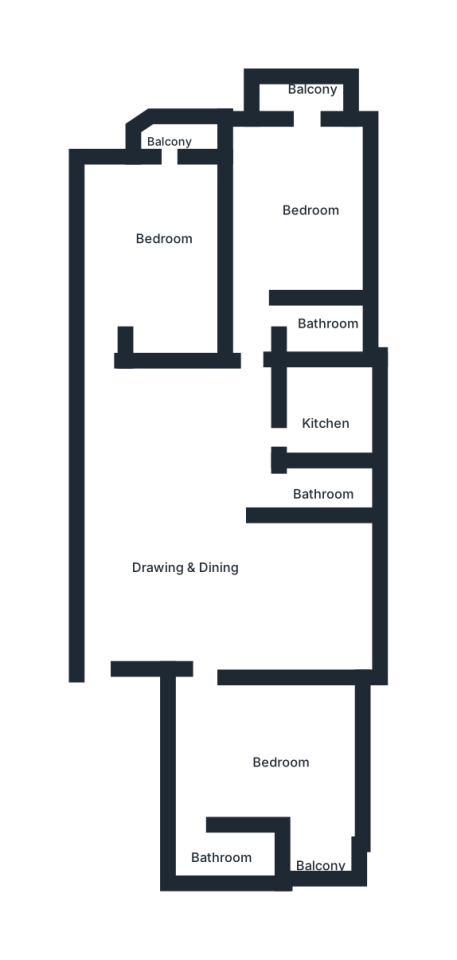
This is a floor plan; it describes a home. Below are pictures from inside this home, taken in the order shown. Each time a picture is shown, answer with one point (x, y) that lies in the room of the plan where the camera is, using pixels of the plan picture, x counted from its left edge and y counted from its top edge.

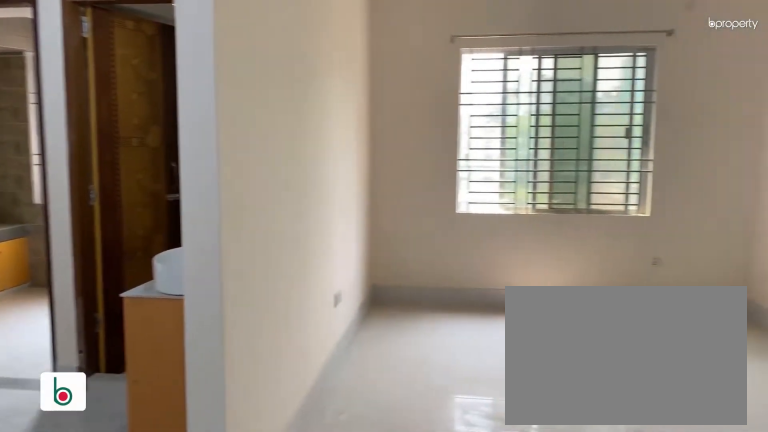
(193, 562)
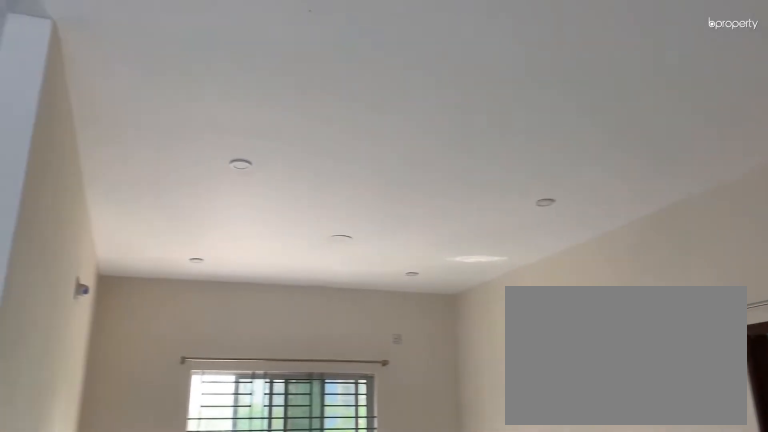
(193, 562)
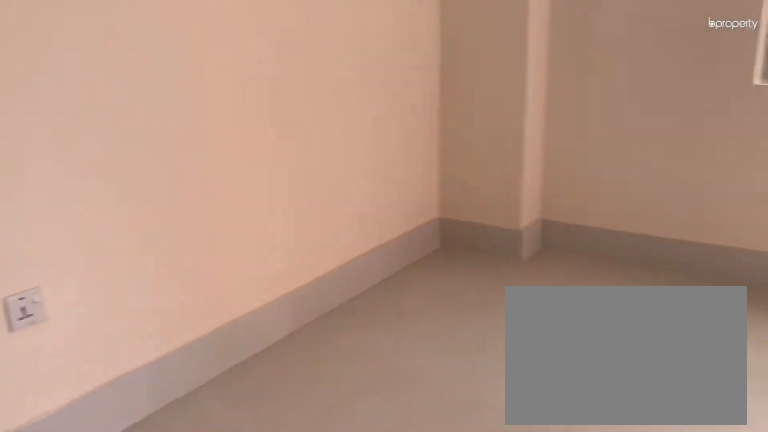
(268, 759)
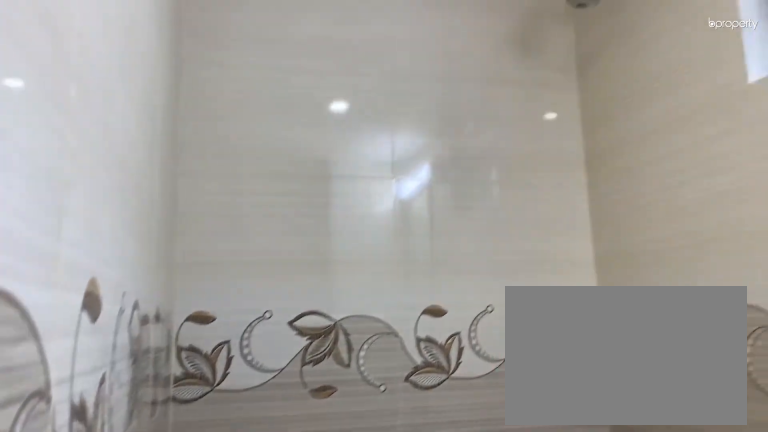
(224, 852)
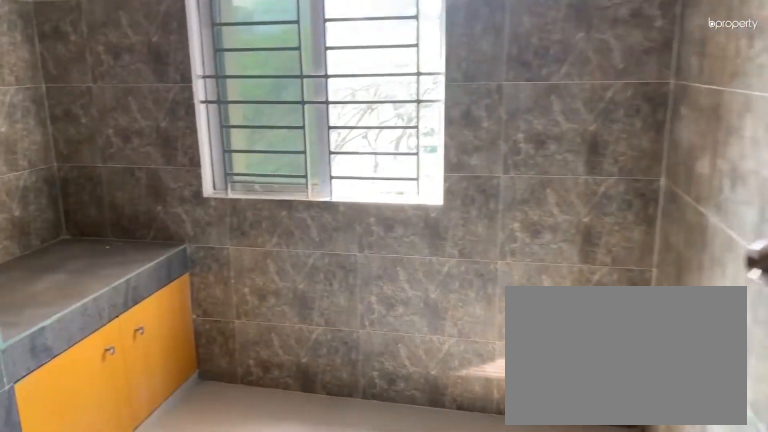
(327, 418)
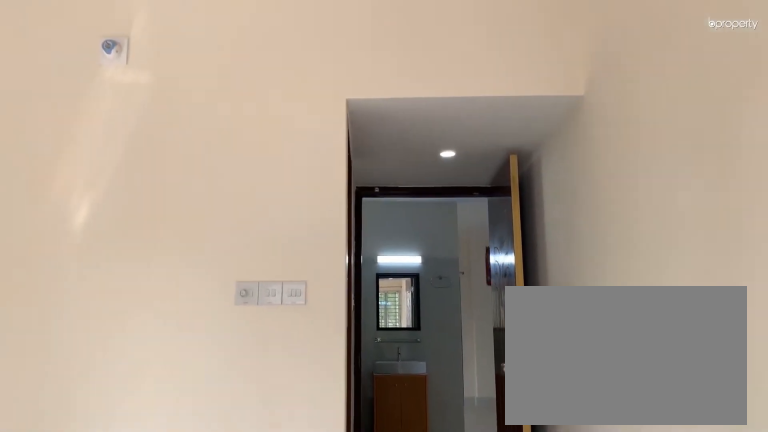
(308, 185)
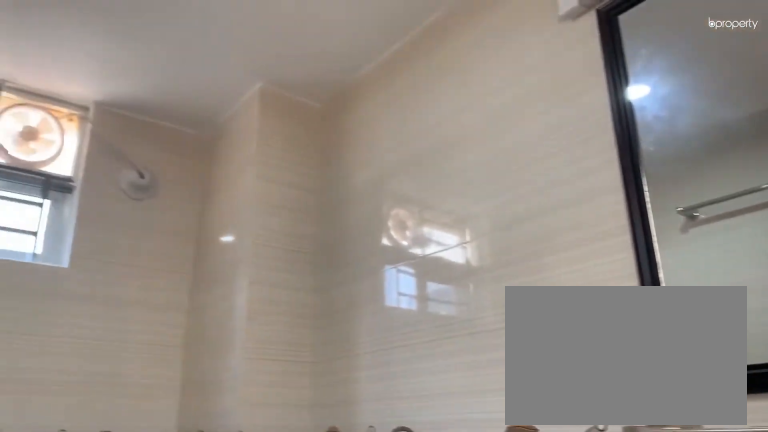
(309, 322)
